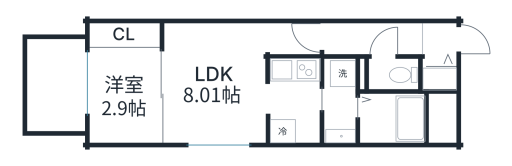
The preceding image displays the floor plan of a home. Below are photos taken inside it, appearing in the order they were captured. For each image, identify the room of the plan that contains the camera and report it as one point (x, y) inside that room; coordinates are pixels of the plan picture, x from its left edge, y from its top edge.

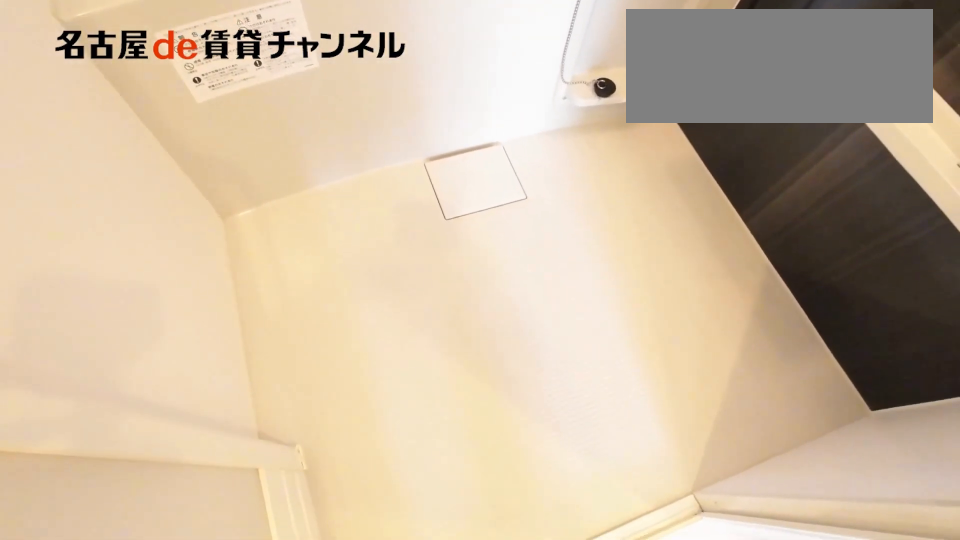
(393, 121)
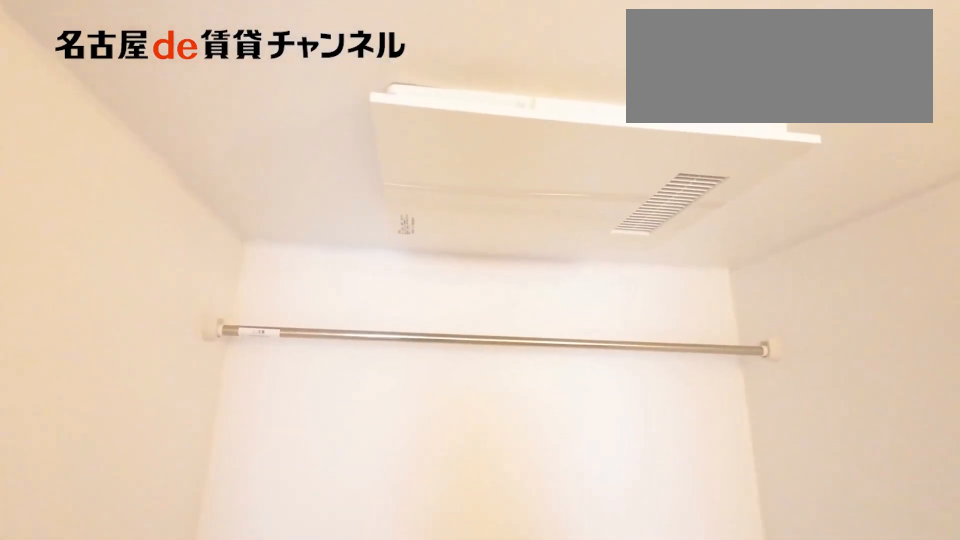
(393, 121)
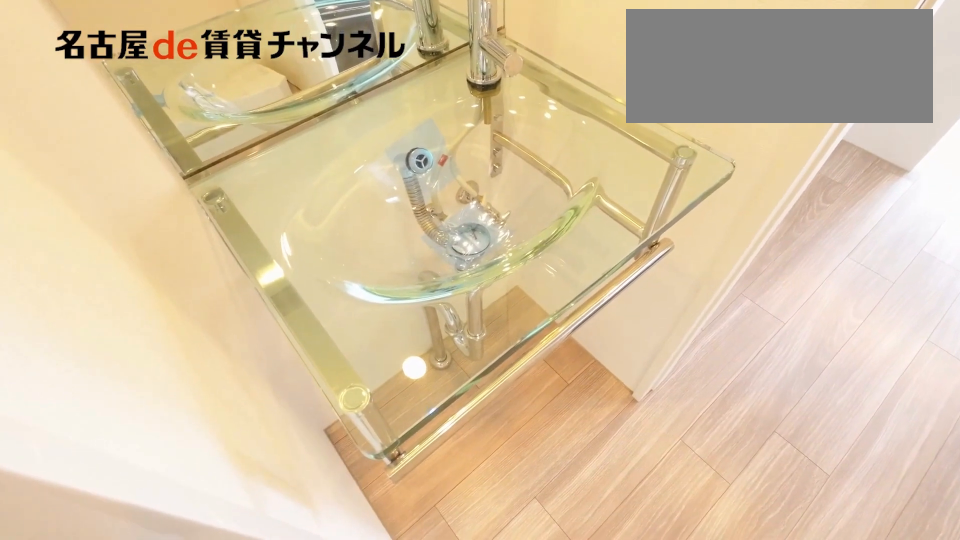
(340, 132)
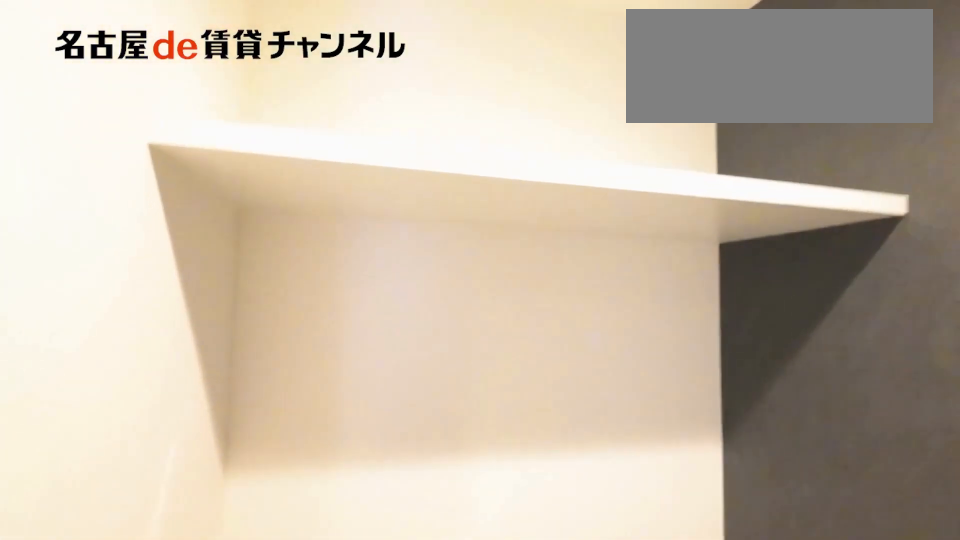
(390, 77)
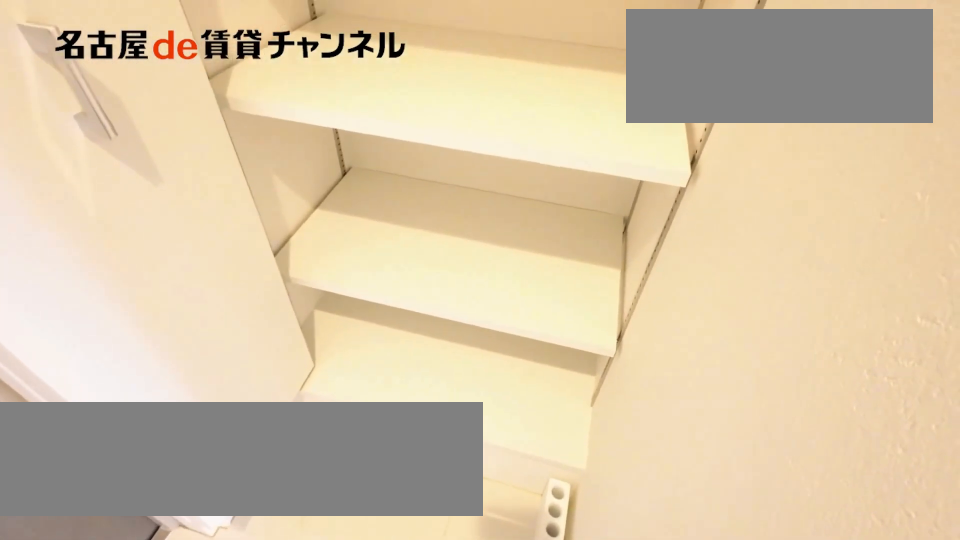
(441, 56)
